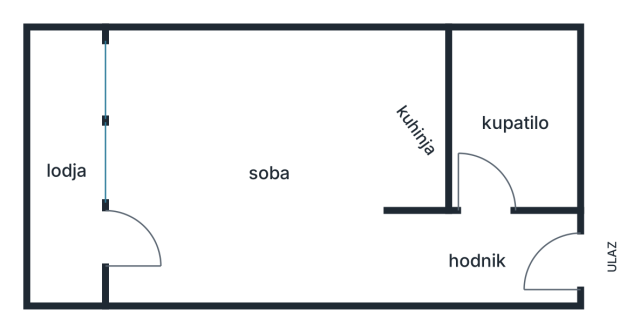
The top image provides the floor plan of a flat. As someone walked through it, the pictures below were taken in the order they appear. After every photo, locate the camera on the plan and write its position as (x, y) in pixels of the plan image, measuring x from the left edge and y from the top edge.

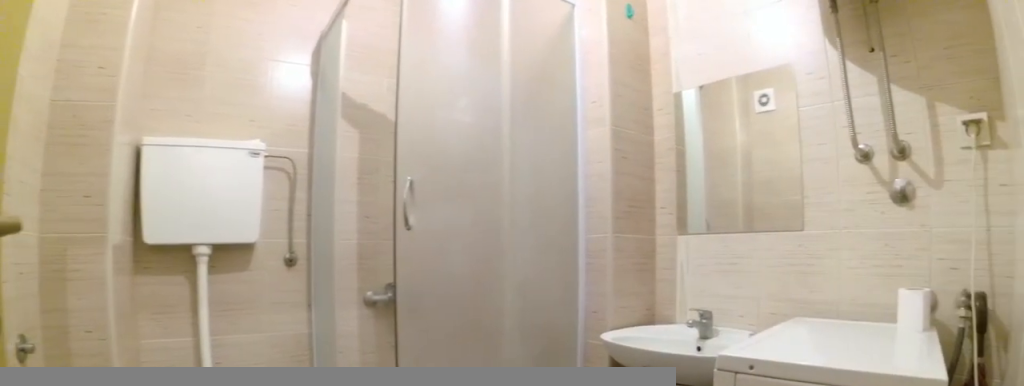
(489, 222)
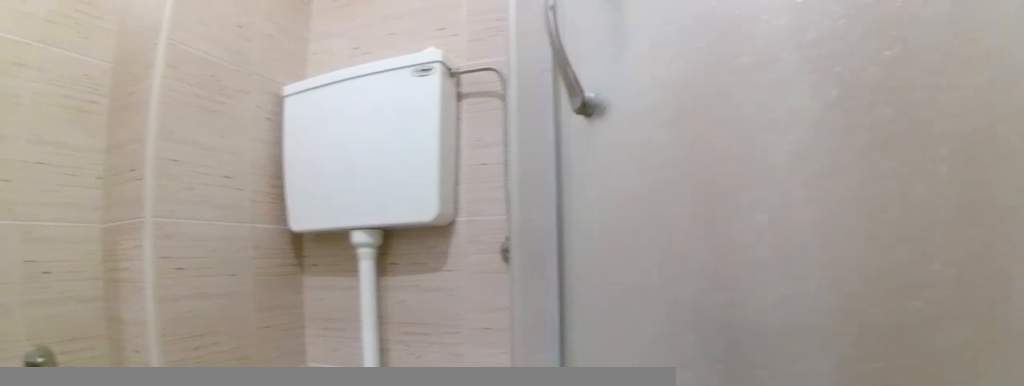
(541, 127)
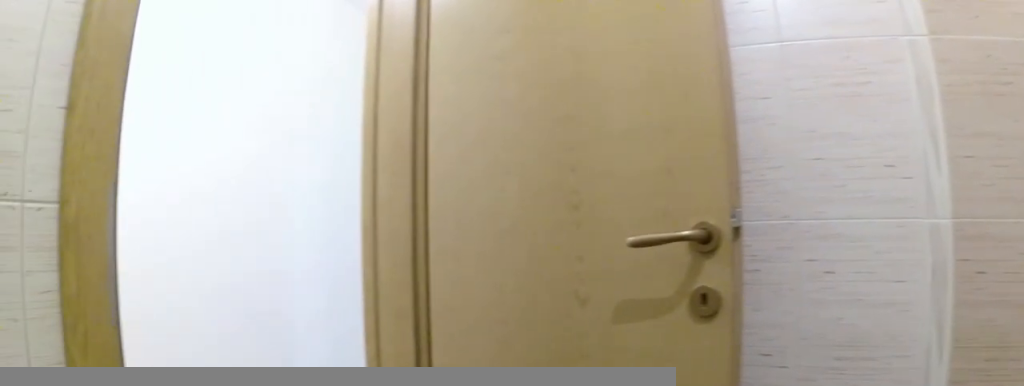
(544, 105)
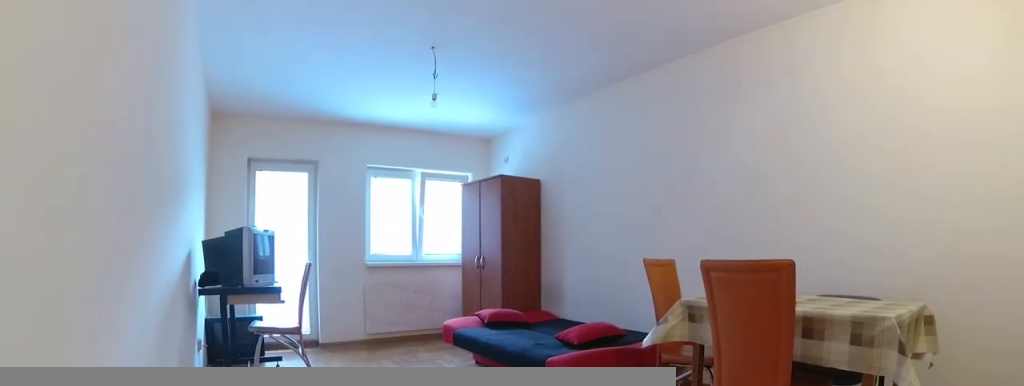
(399, 247)
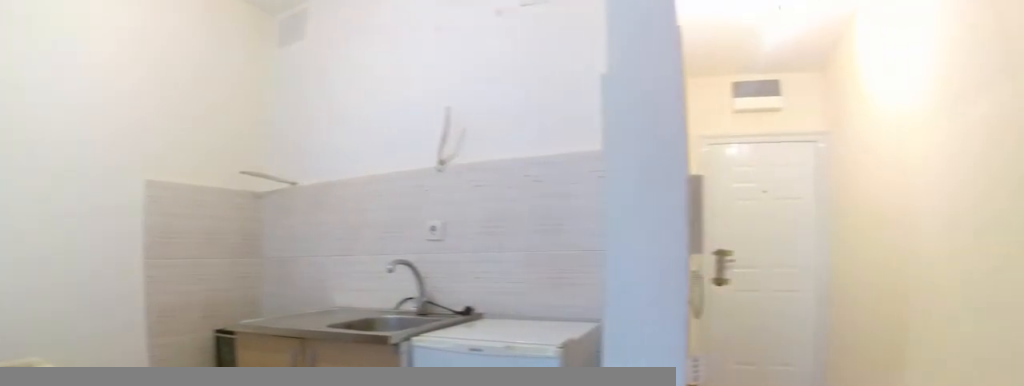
(319, 227)
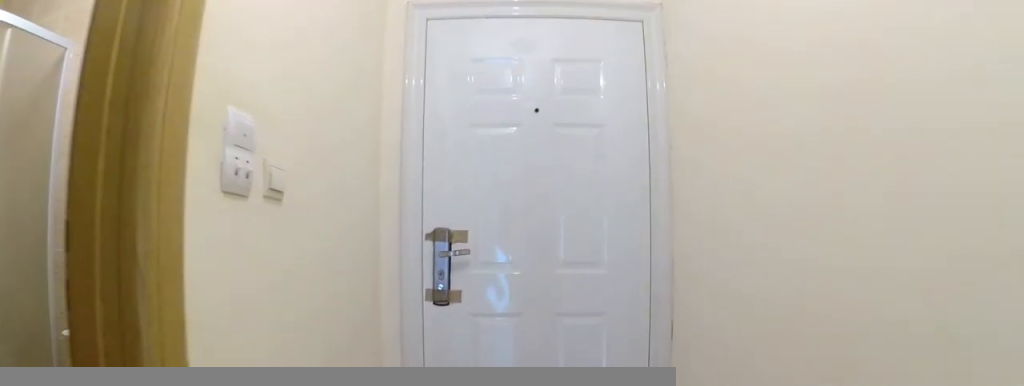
(478, 250)
